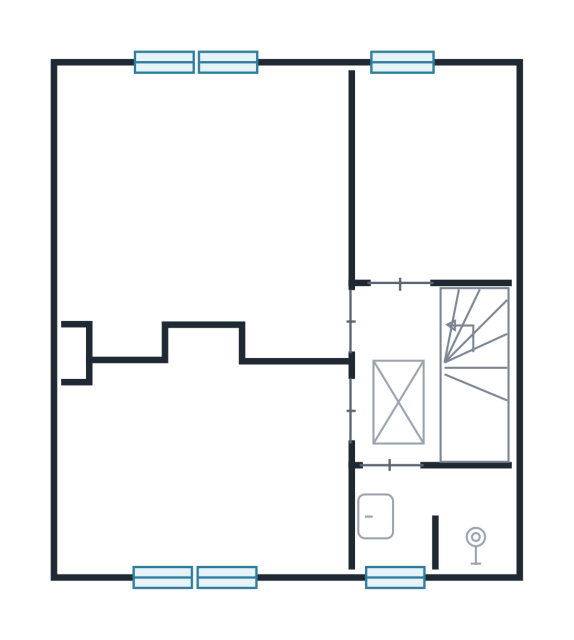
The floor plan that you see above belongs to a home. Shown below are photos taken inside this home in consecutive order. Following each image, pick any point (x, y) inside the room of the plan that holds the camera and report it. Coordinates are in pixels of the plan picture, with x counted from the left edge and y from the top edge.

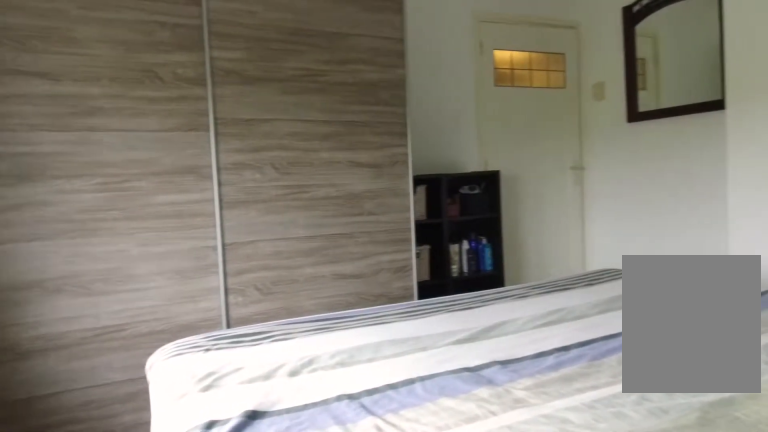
(211, 209)
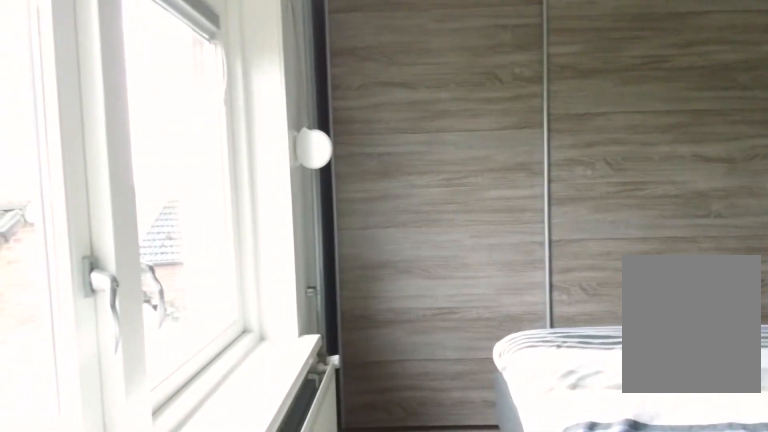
(211, 209)
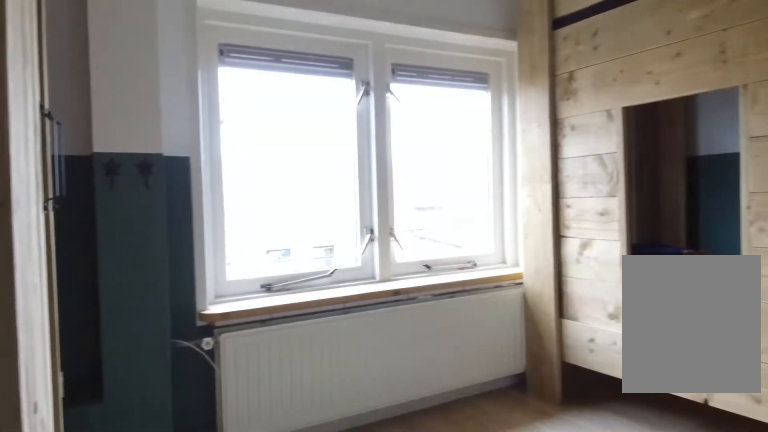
(208, 463)
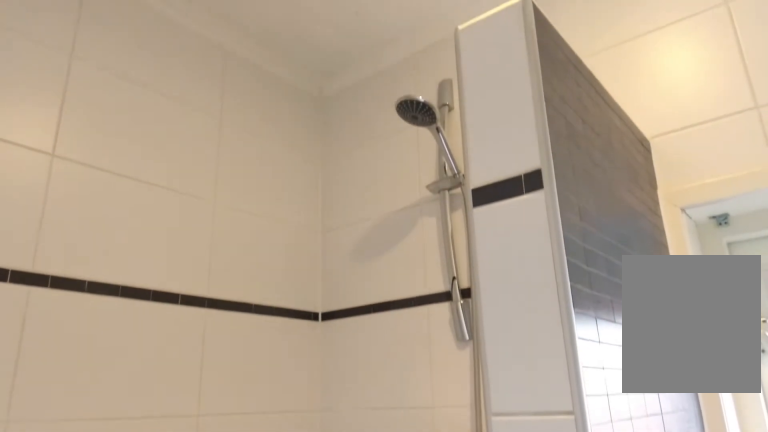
(434, 515)
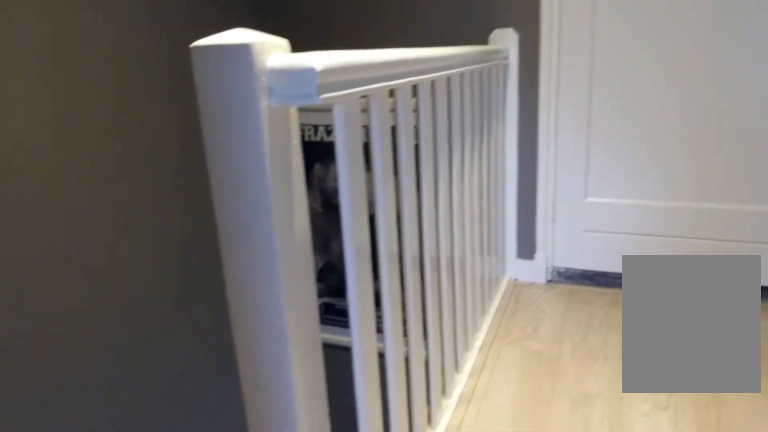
(399, 374)
